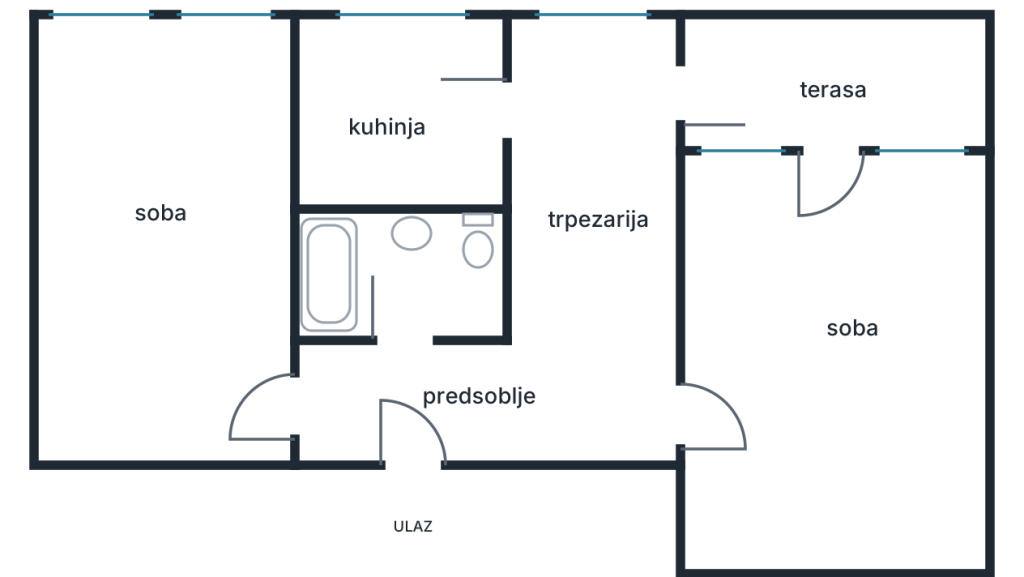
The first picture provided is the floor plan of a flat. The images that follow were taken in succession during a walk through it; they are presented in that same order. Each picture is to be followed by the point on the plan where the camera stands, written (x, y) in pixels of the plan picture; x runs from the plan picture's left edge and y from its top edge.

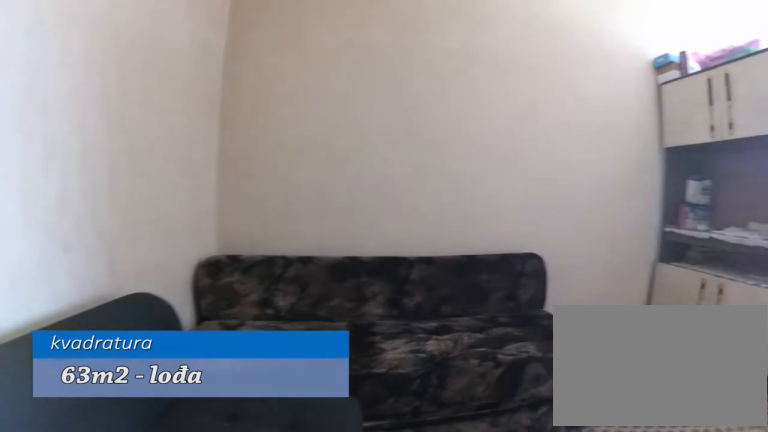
(265, 408)
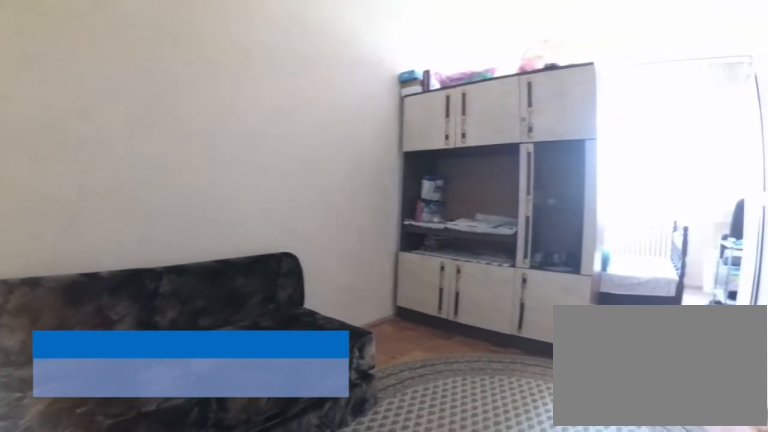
(259, 421)
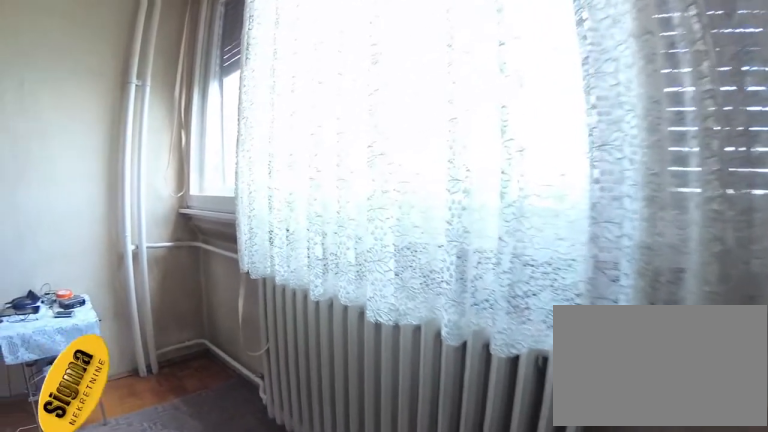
(251, 96)
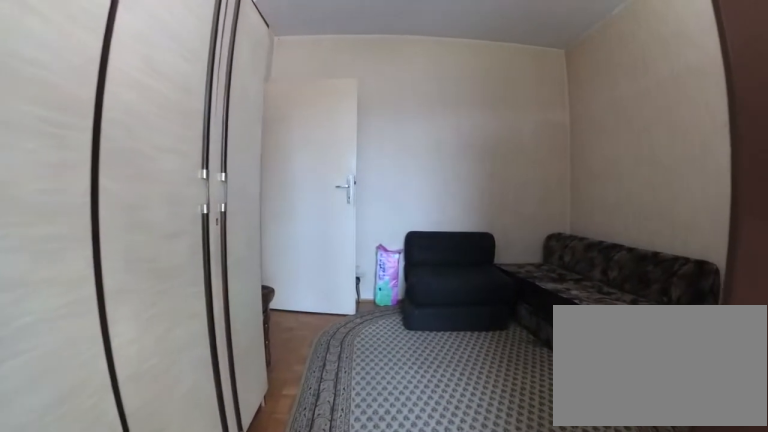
(235, 173)
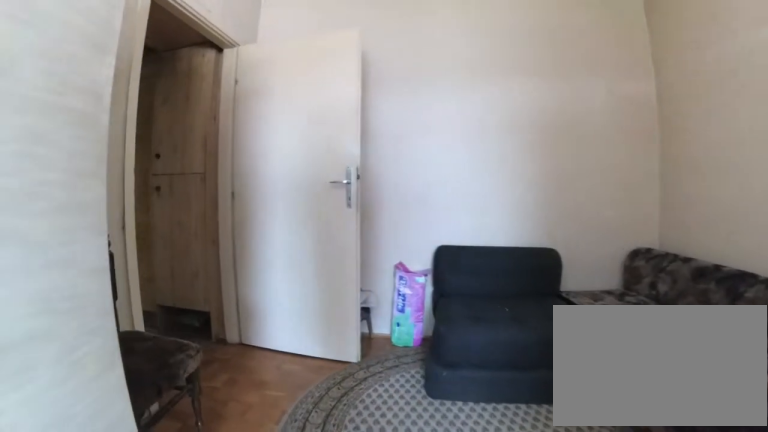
(231, 250)
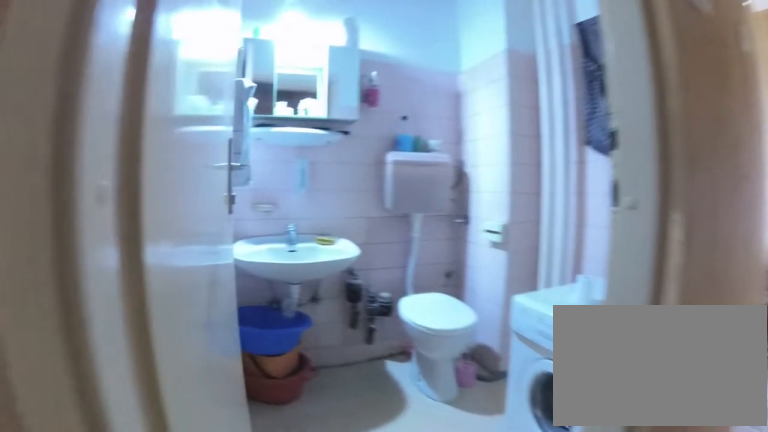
(384, 401)
